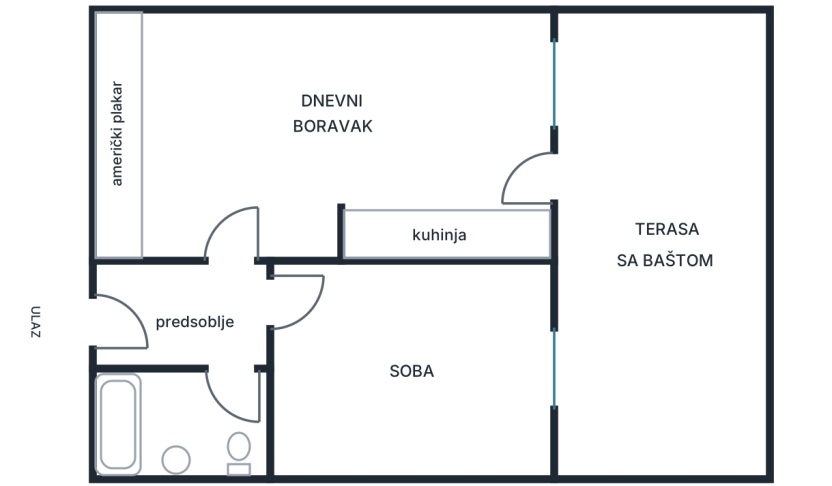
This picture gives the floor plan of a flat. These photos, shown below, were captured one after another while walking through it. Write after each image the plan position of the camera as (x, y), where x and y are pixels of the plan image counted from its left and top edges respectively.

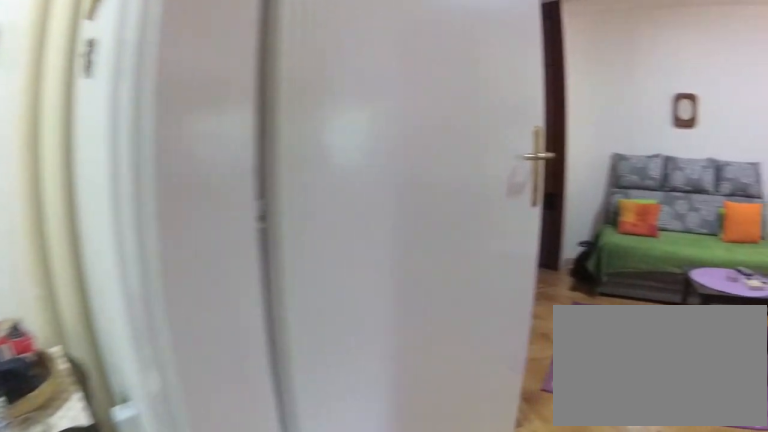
(255, 306)
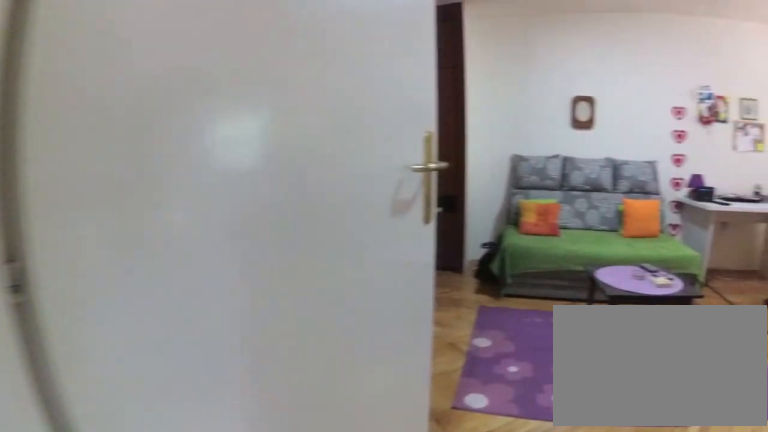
(250, 305)
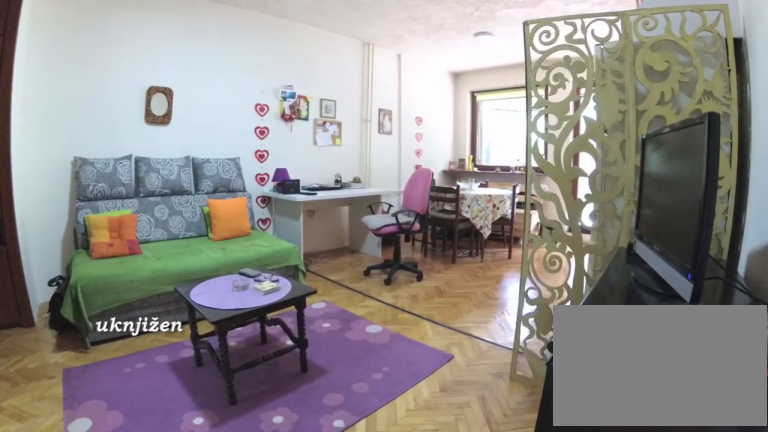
(235, 273)
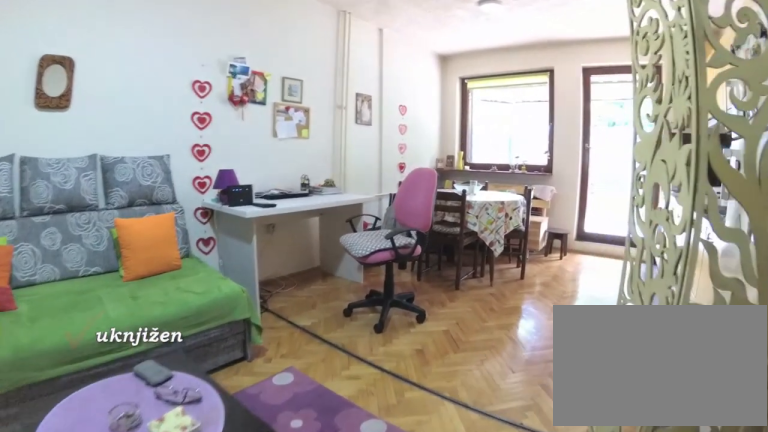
(273, 203)
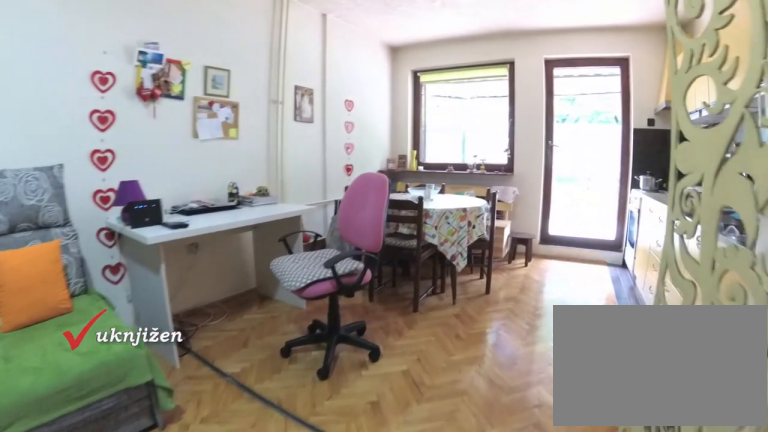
(283, 186)
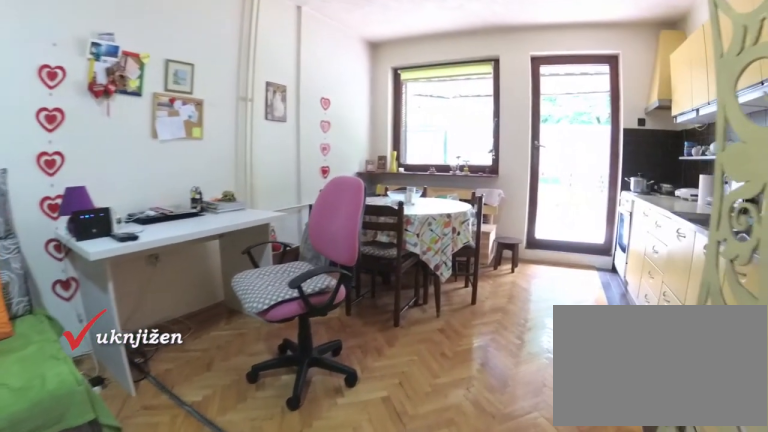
(289, 178)
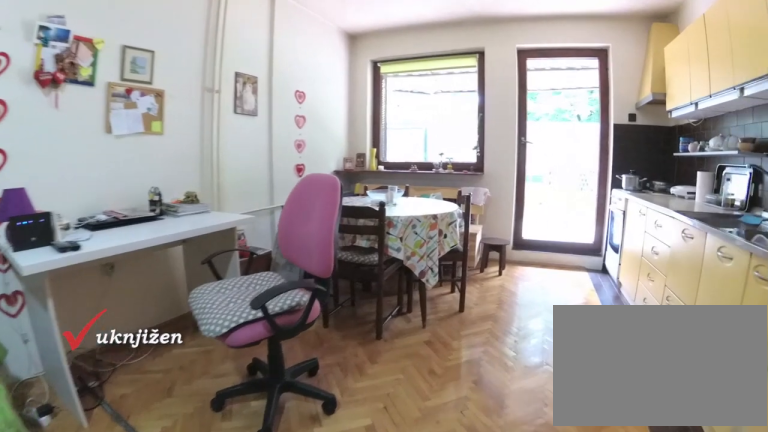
(294, 169)
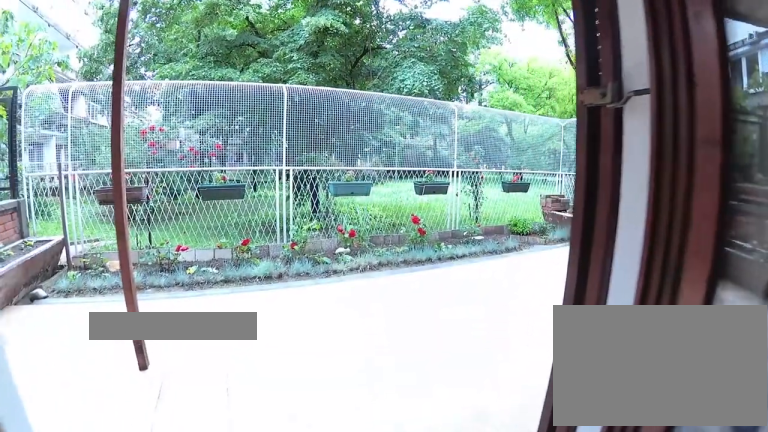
(501, 169)
